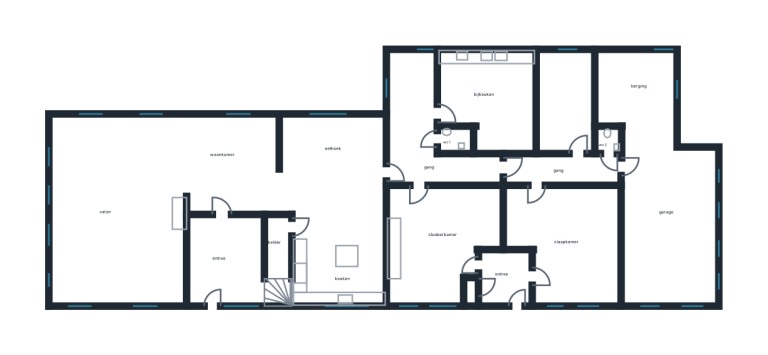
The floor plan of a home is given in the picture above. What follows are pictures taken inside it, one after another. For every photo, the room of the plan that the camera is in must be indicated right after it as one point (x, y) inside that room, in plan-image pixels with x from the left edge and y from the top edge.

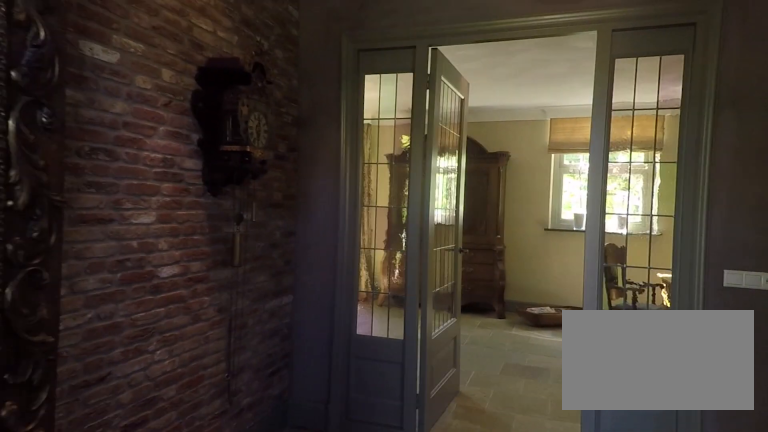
(227, 260)
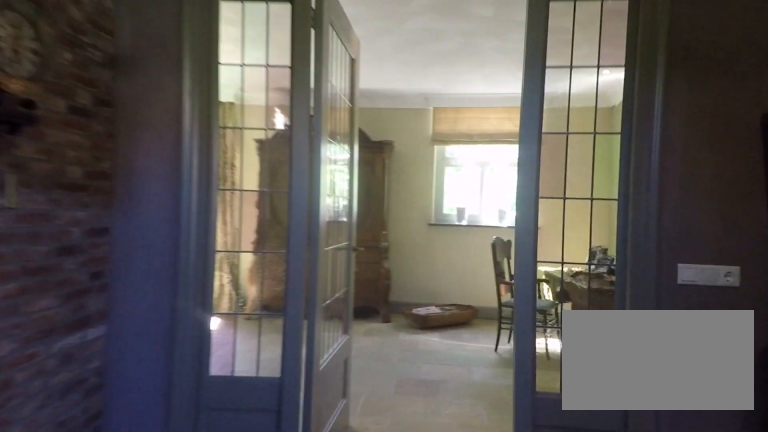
(227, 260)
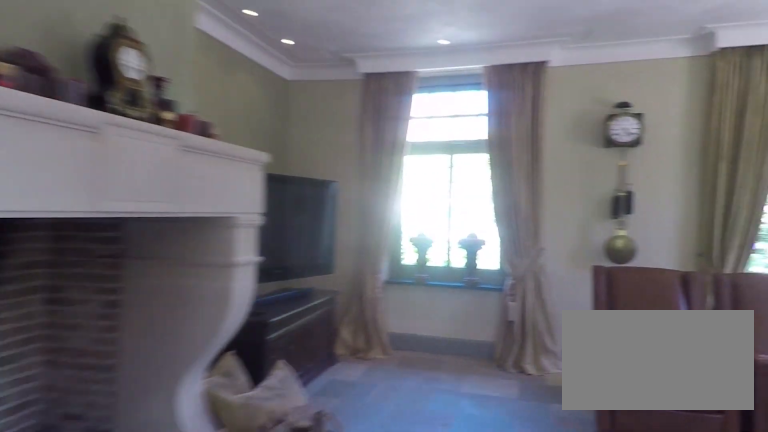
(152, 197)
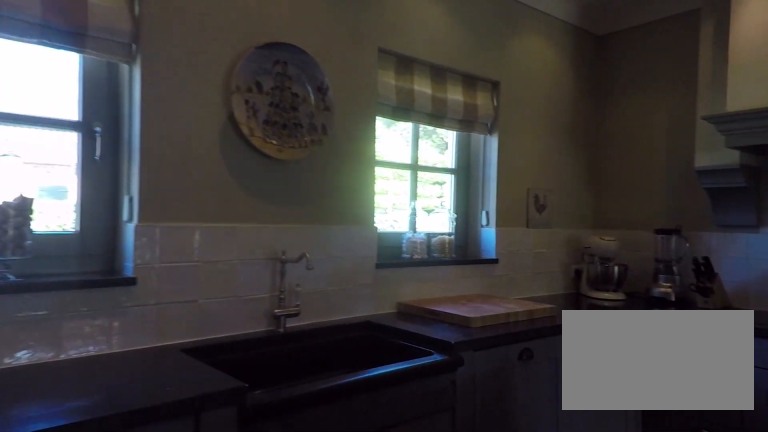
(336, 209)
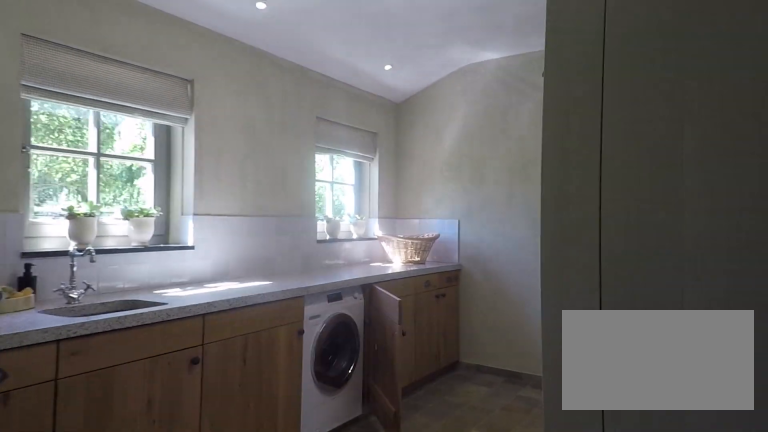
(489, 101)
